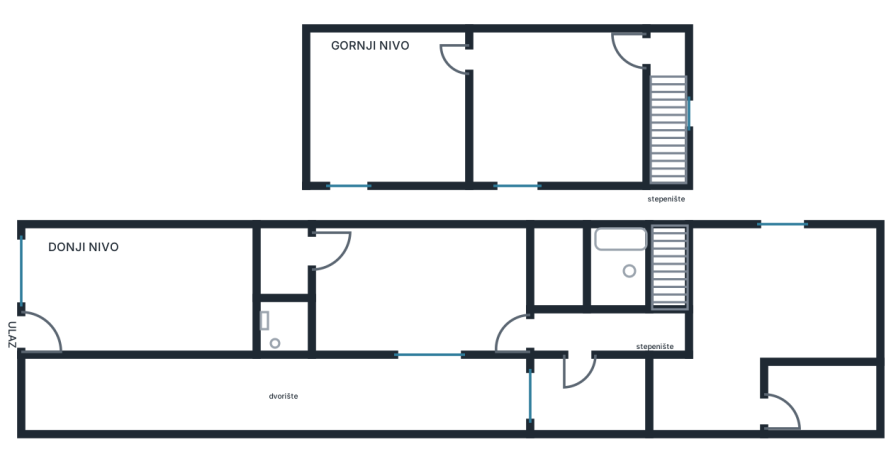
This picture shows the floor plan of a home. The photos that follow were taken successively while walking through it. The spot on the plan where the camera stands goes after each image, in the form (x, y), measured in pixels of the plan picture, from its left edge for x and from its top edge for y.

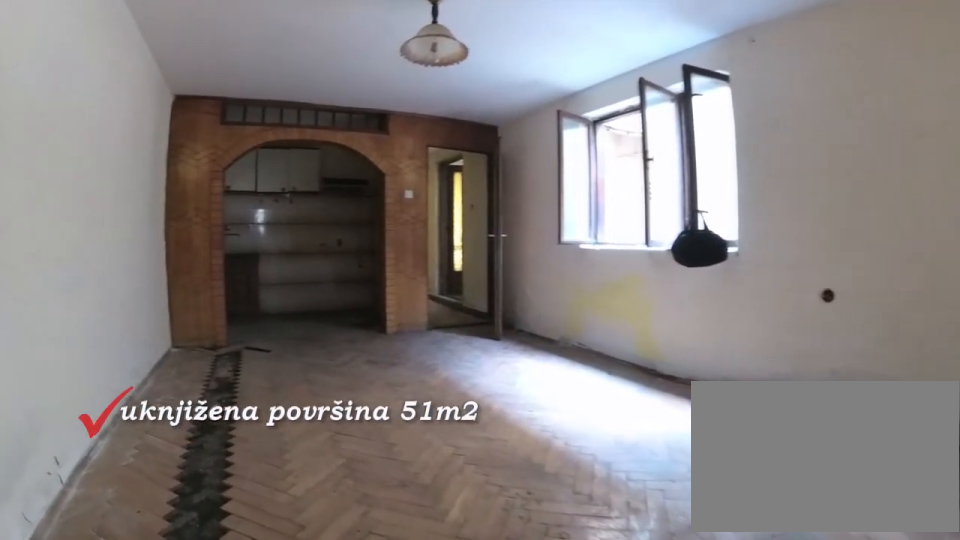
(313, 249)
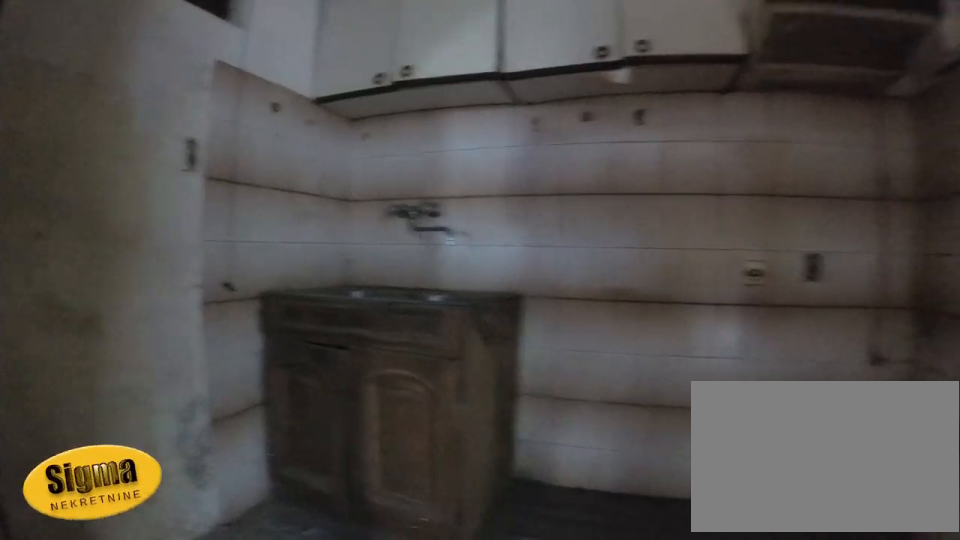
(507, 240)
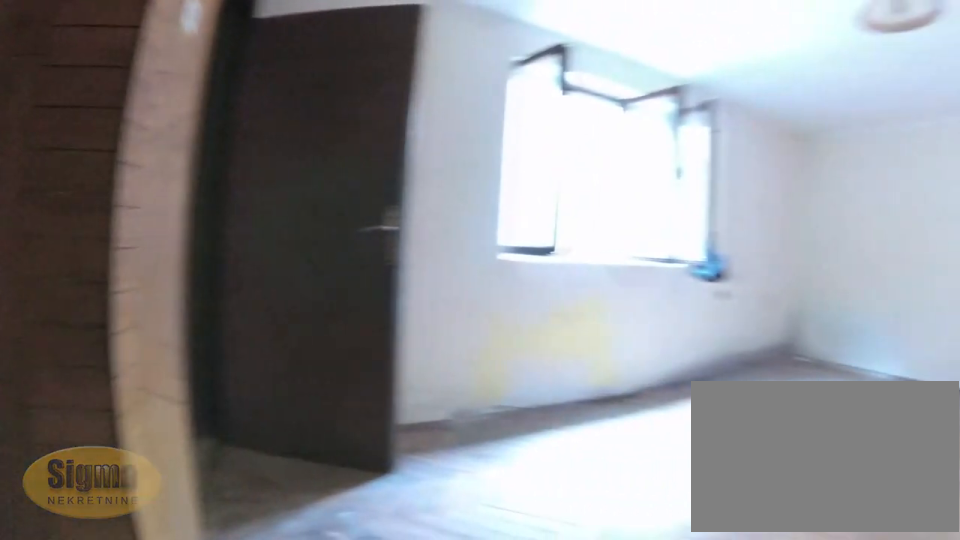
(519, 230)
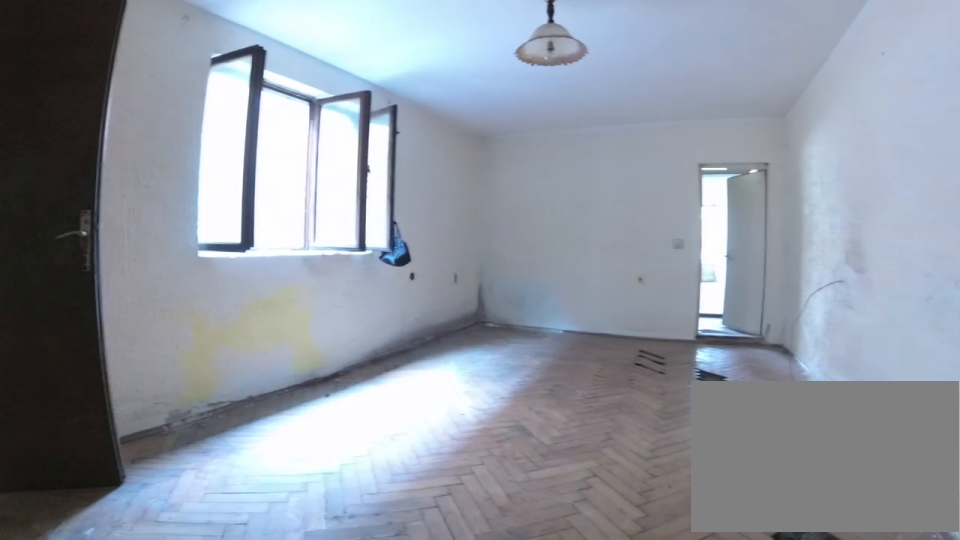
(531, 251)
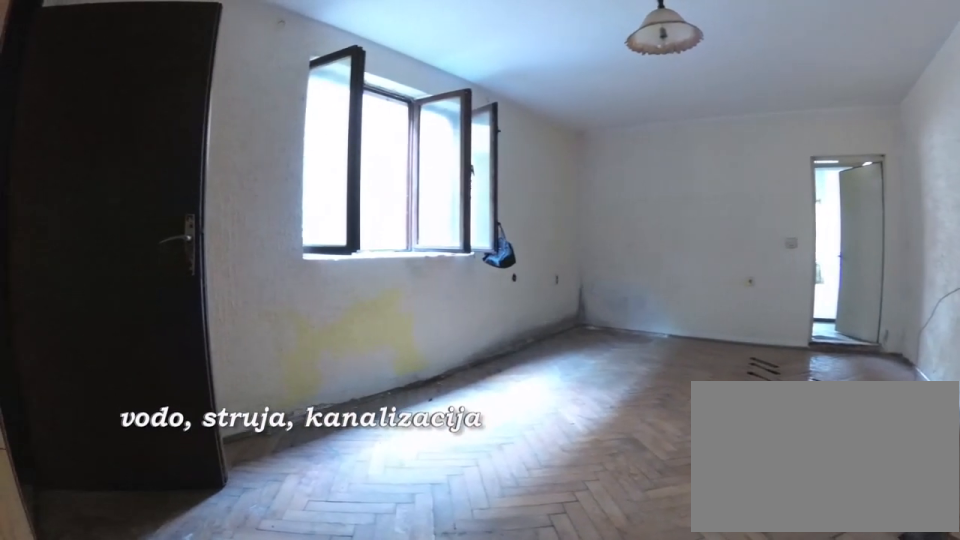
(529, 242)
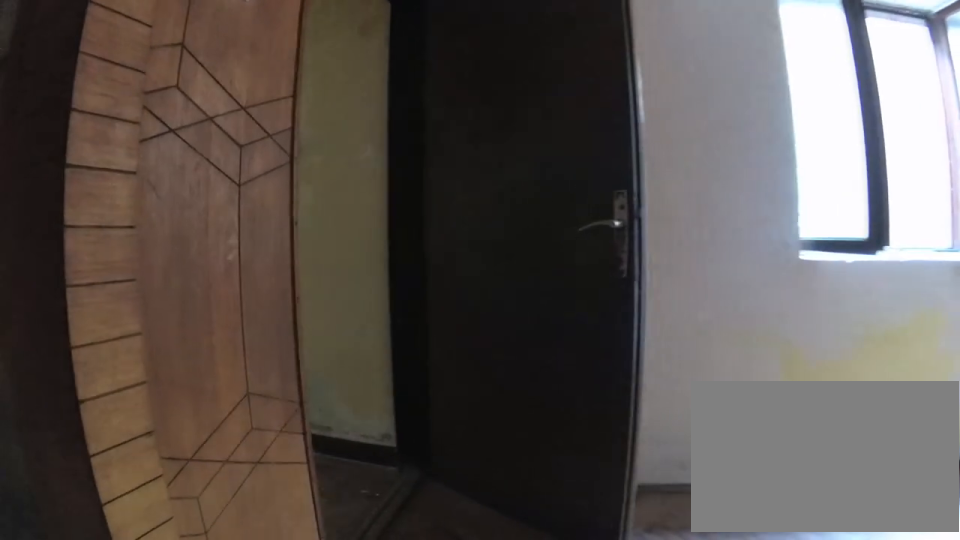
(507, 242)
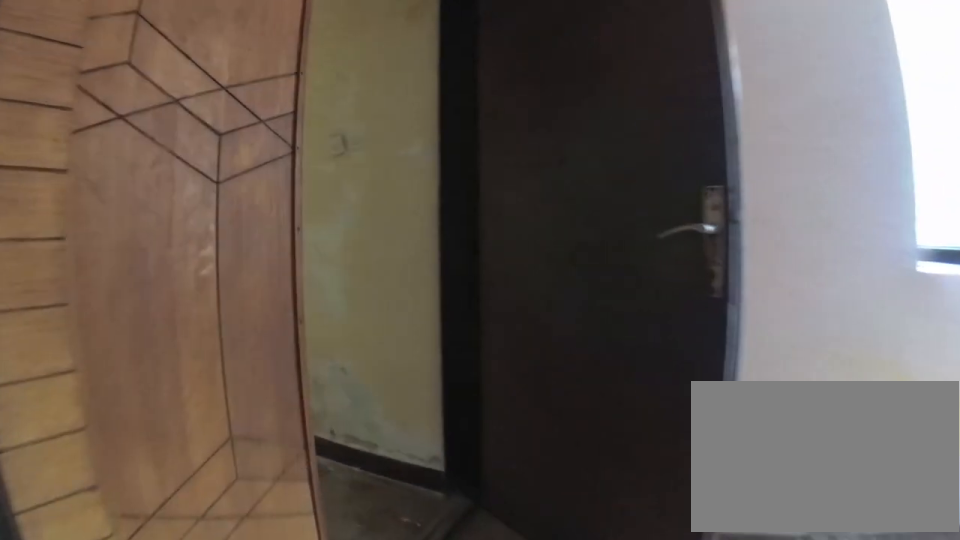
(506, 255)
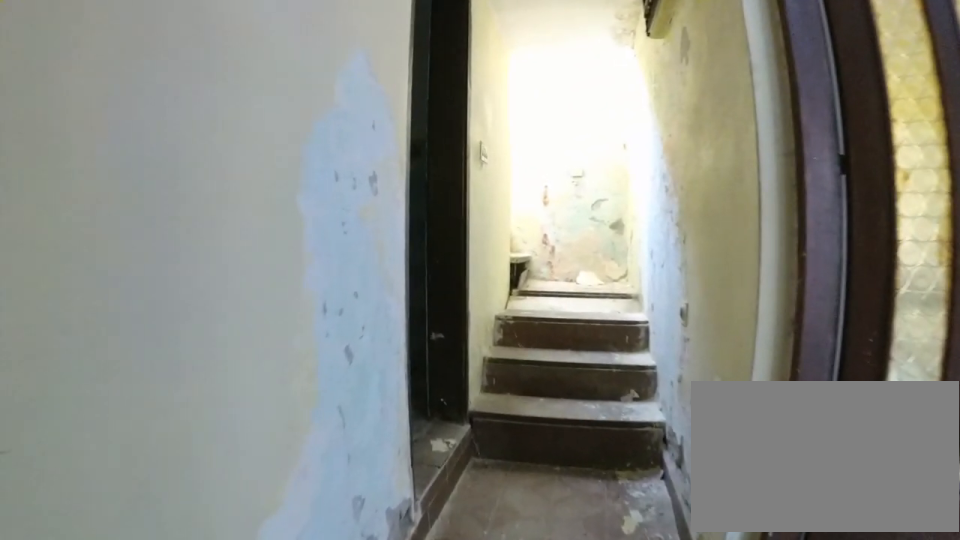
(547, 321)
